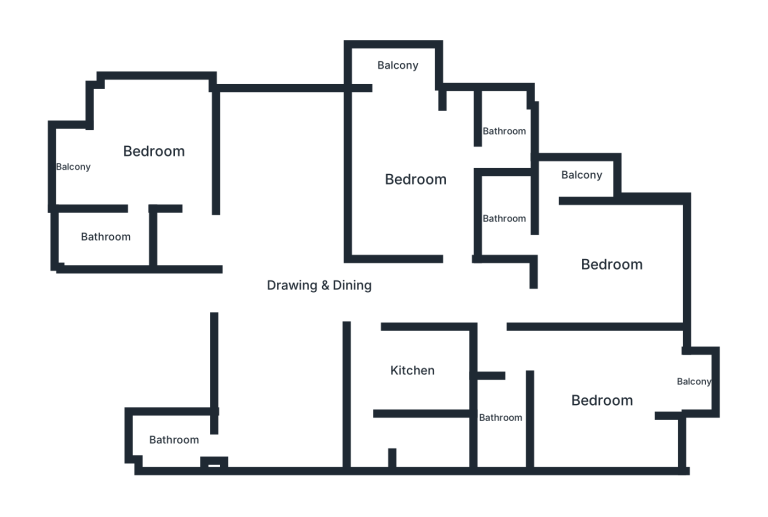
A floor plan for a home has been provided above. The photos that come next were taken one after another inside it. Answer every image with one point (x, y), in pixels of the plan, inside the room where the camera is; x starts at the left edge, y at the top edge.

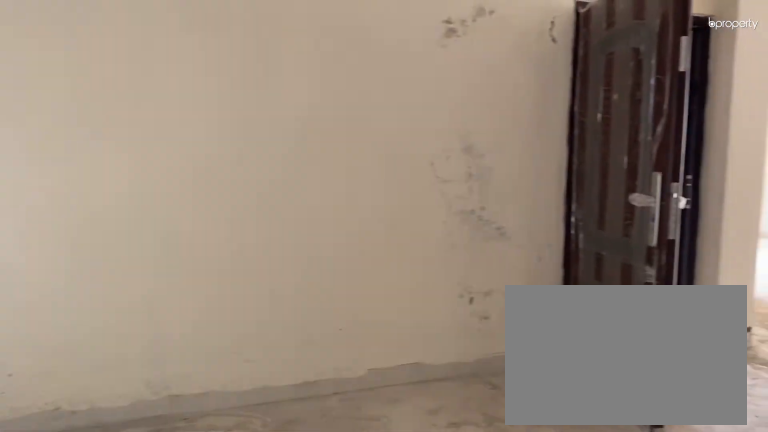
(319, 285)
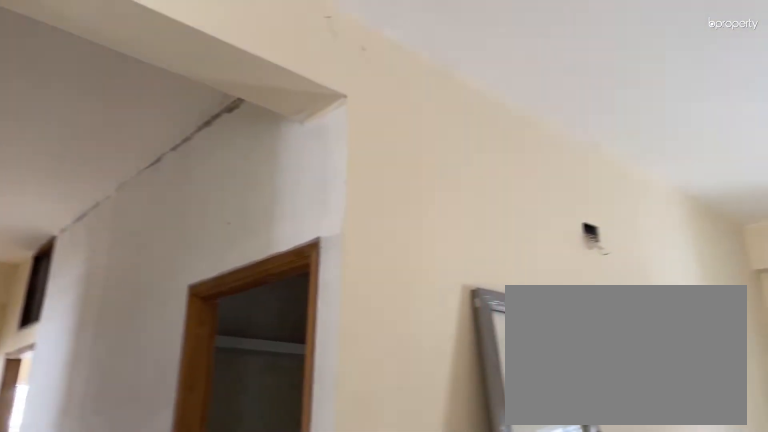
(319, 285)
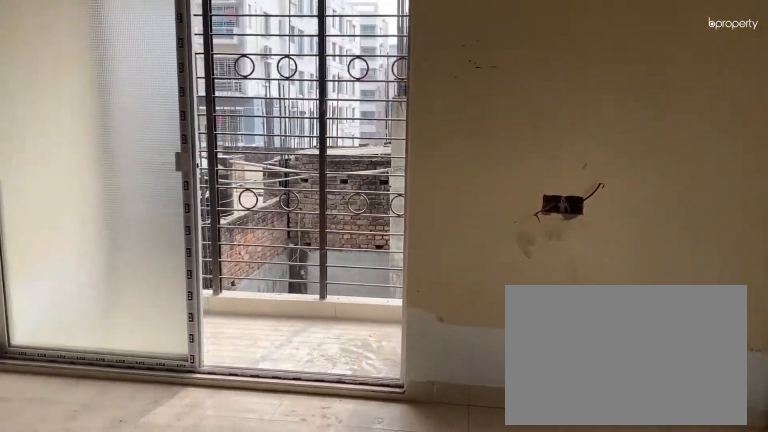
(155, 151)
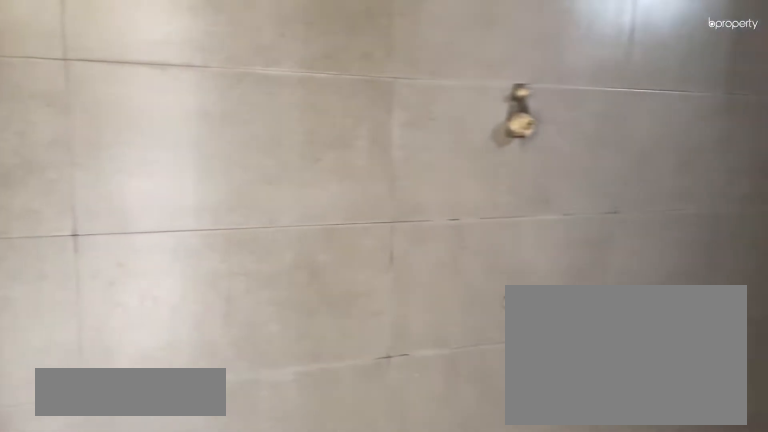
(105, 237)
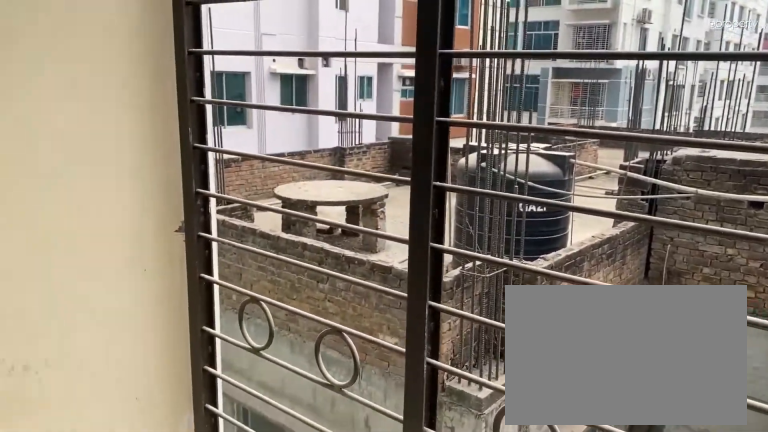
(72, 167)
